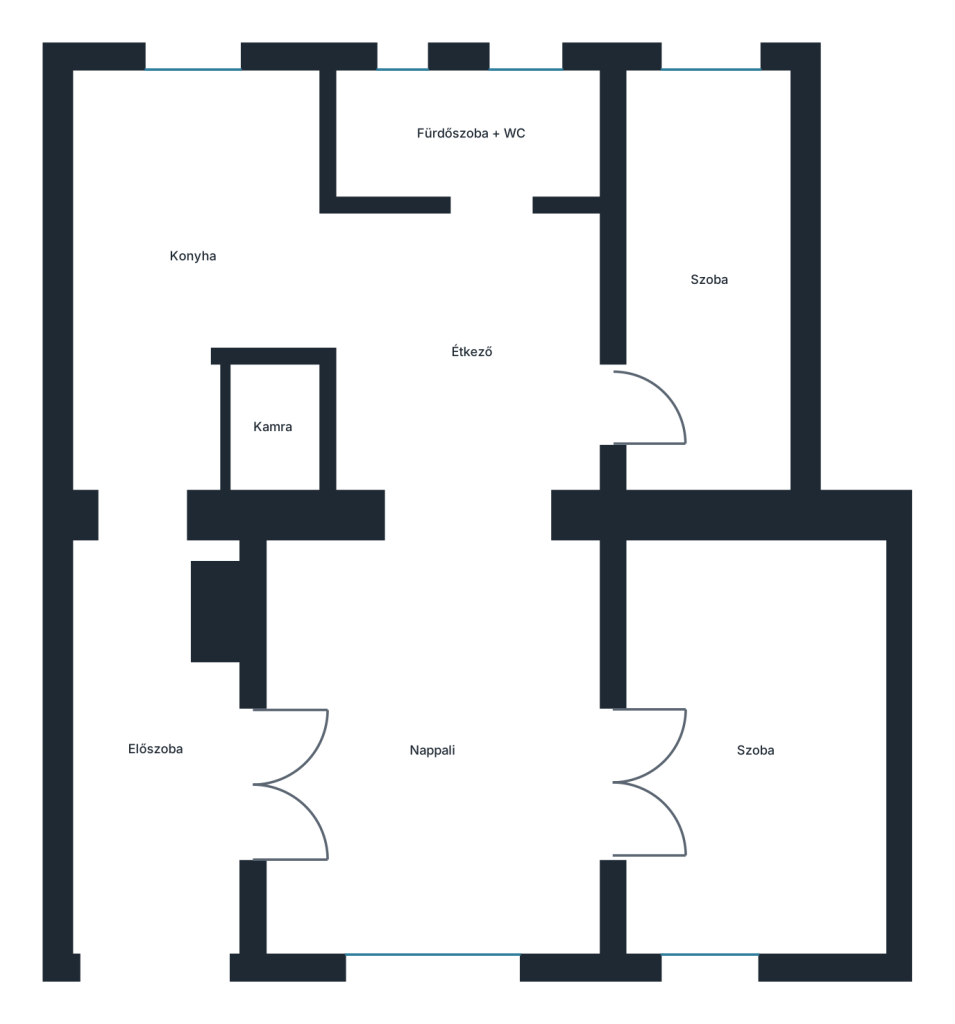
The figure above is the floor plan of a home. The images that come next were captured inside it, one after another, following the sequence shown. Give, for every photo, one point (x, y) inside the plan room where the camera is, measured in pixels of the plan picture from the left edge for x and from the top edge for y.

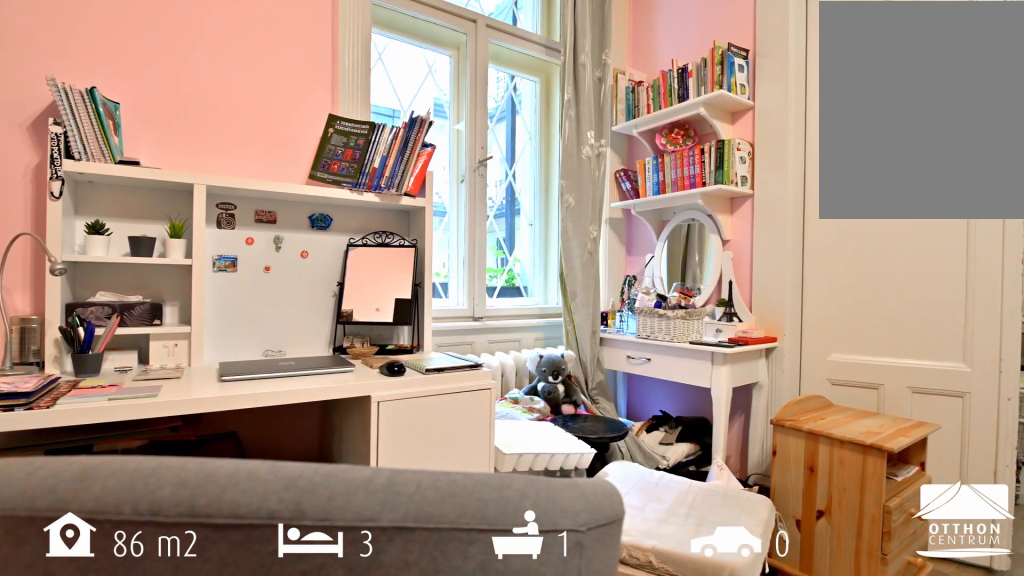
(734, 747)
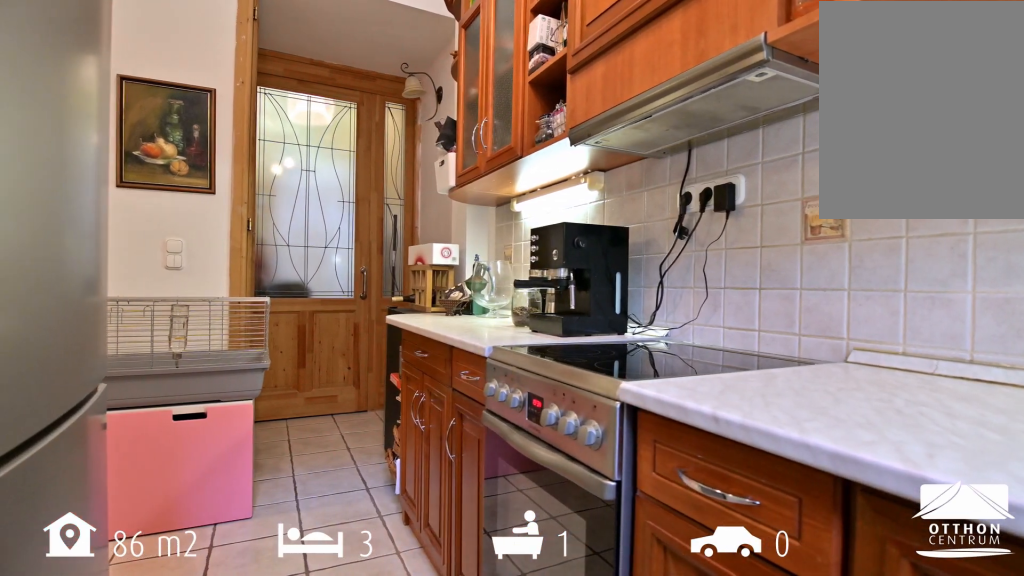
(198, 266)
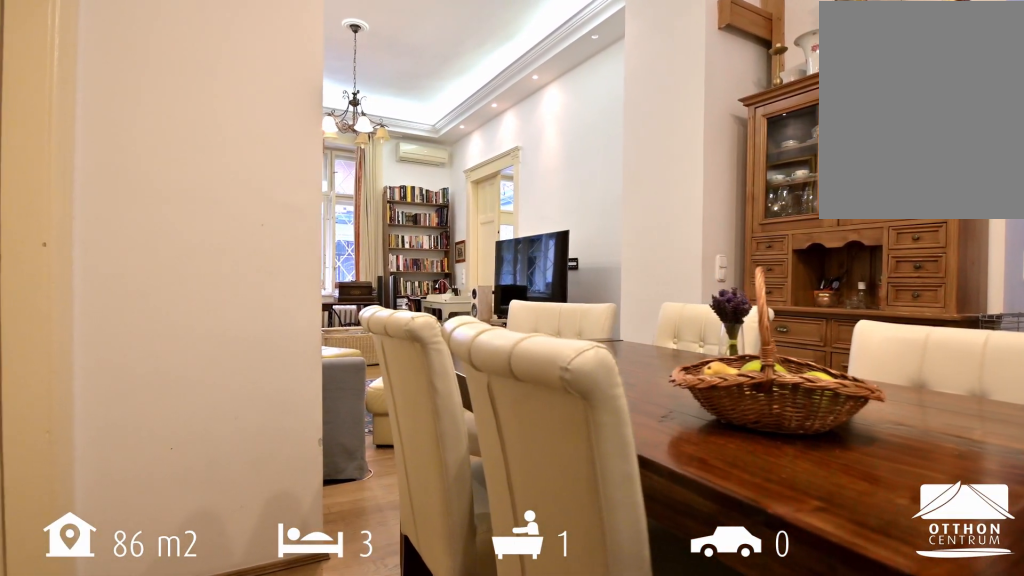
(473, 345)
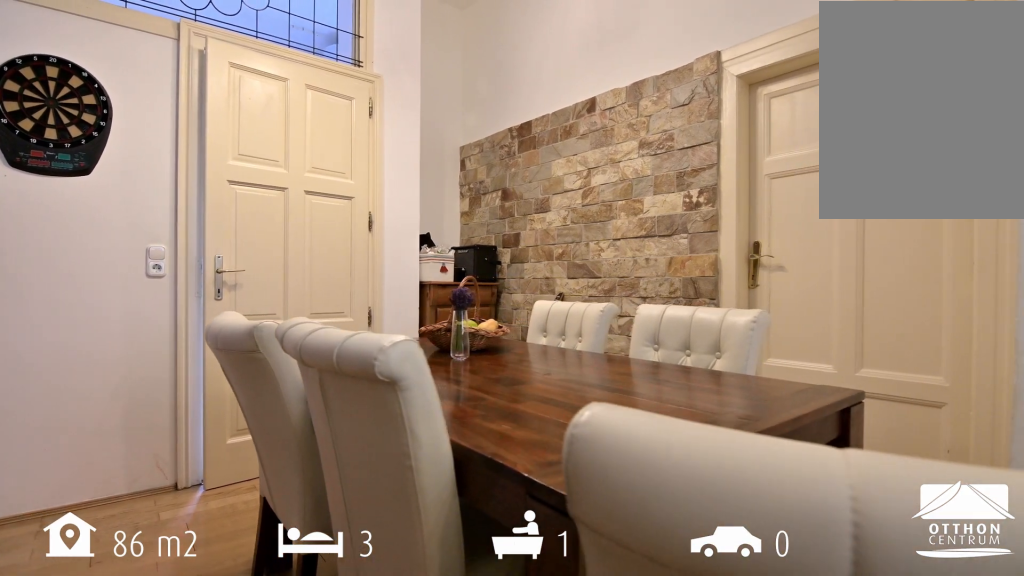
(474, 345)
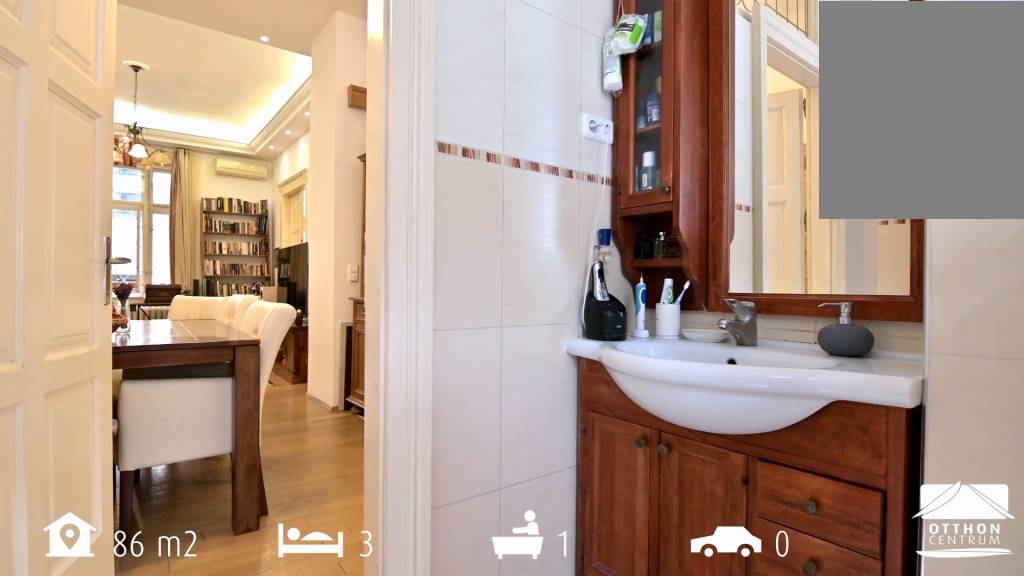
(474, 140)
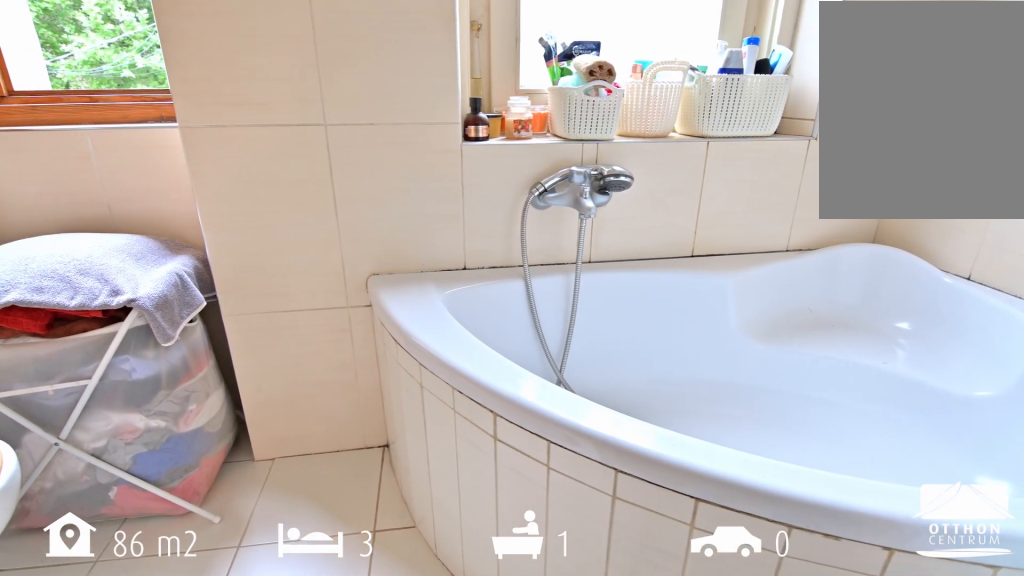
(474, 140)
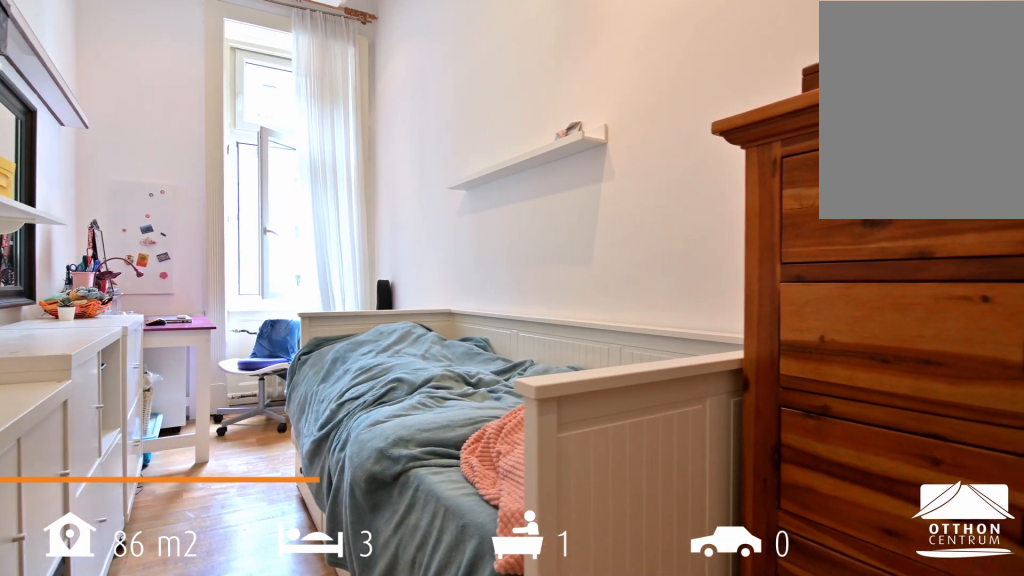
(726, 290)
